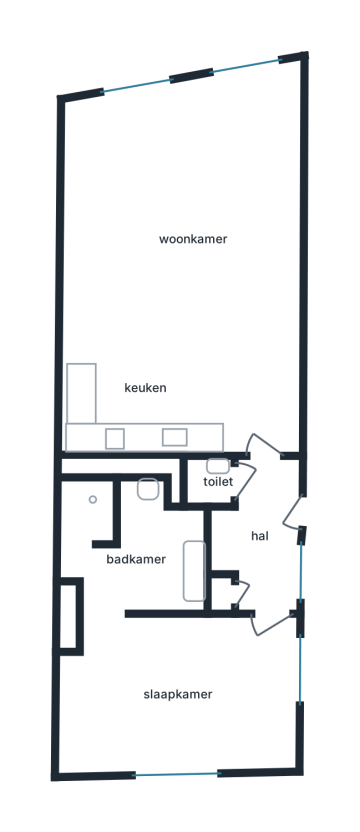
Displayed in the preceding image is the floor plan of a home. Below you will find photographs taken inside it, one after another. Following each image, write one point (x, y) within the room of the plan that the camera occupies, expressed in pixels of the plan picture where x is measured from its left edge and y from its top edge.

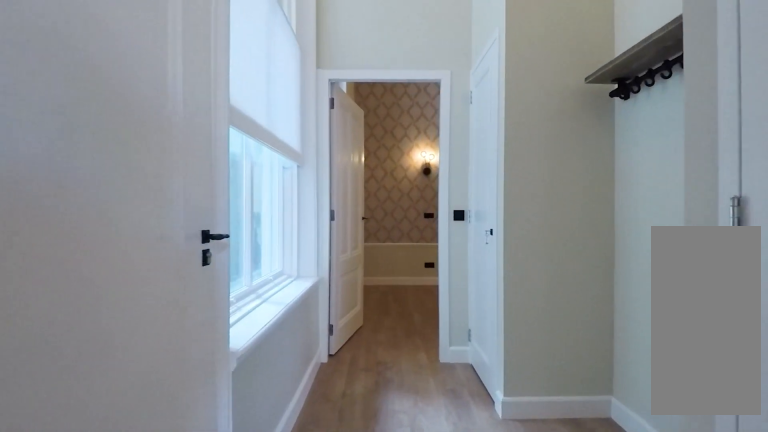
(261, 535)
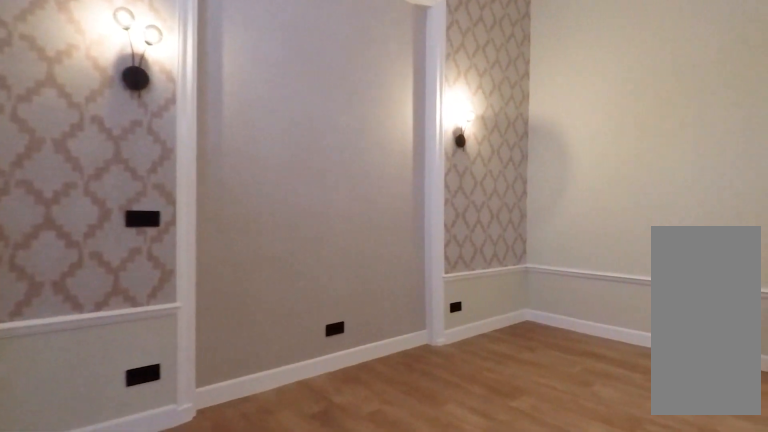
(181, 696)
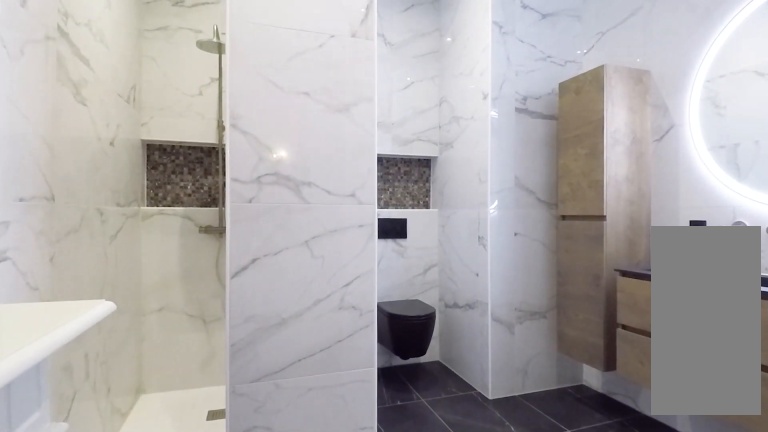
(133, 546)
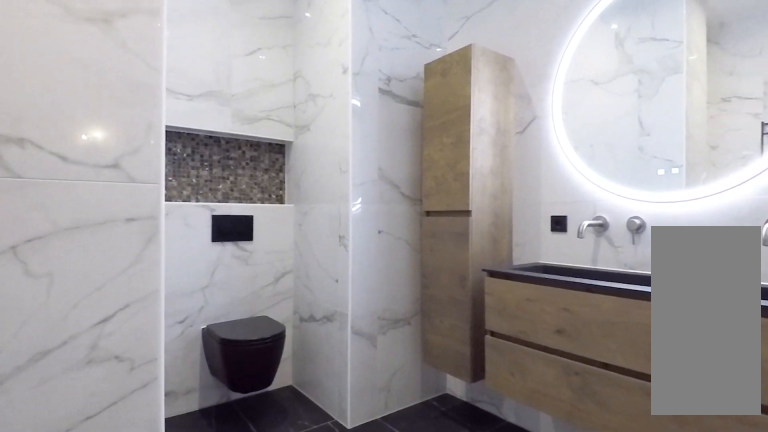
(133, 546)
